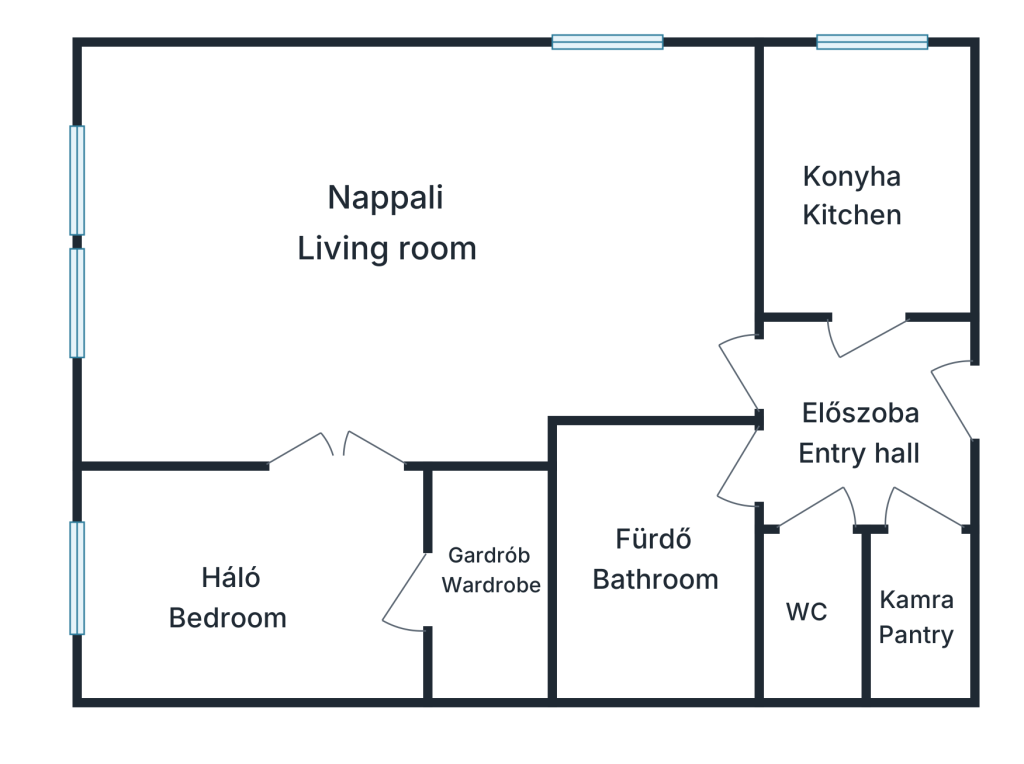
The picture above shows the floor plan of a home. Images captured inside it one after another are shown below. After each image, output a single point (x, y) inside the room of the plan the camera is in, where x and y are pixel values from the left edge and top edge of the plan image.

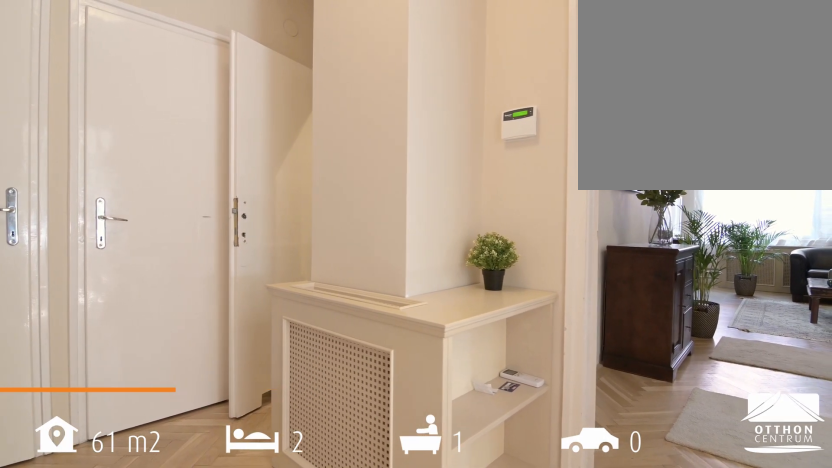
(862, 412)
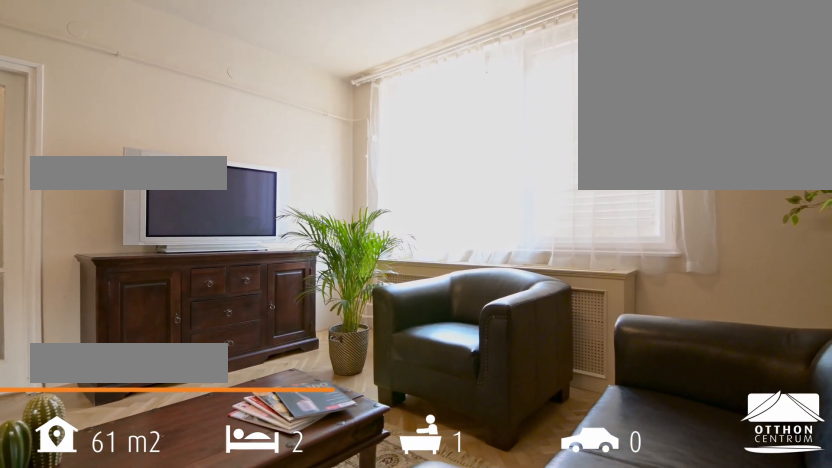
(426, 245)
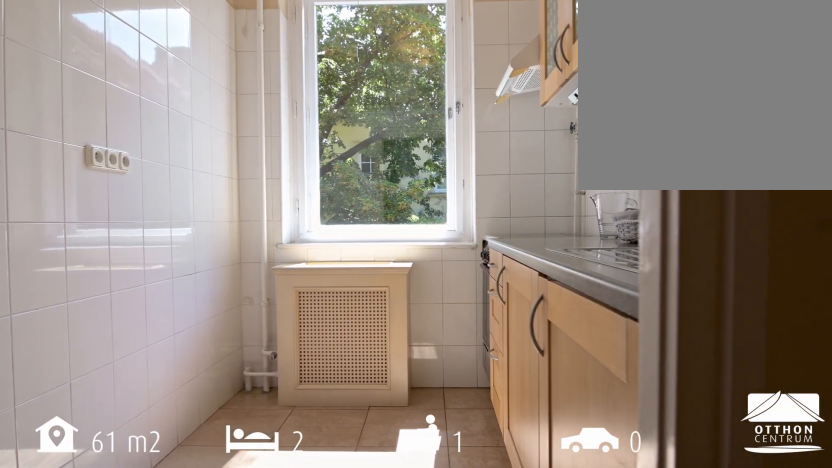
(857, 184)
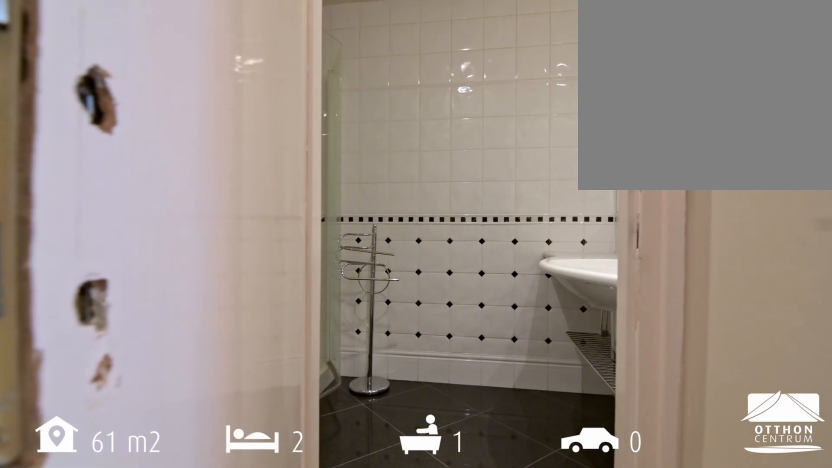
(649, 570)
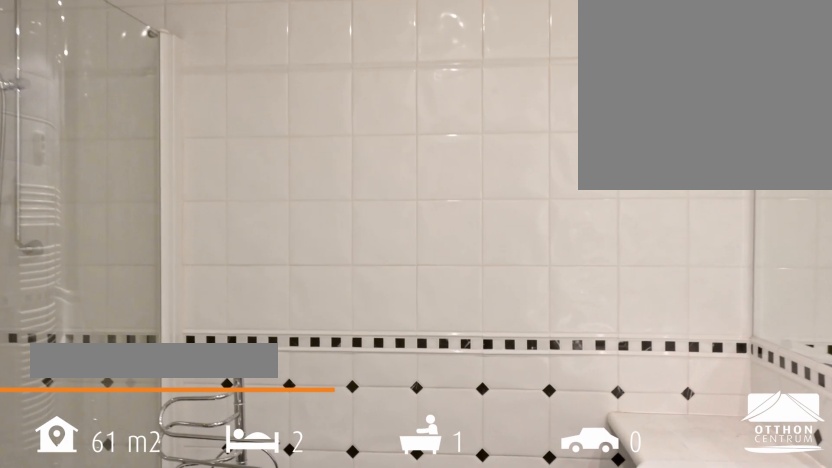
(649, 569)
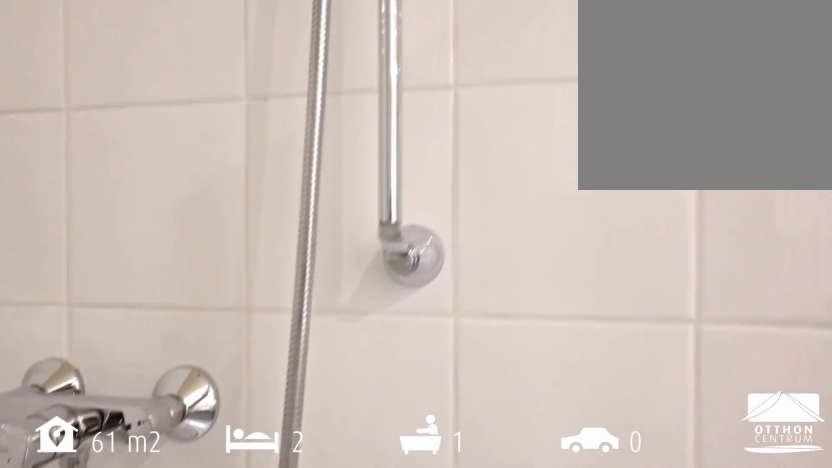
(649, 569)
